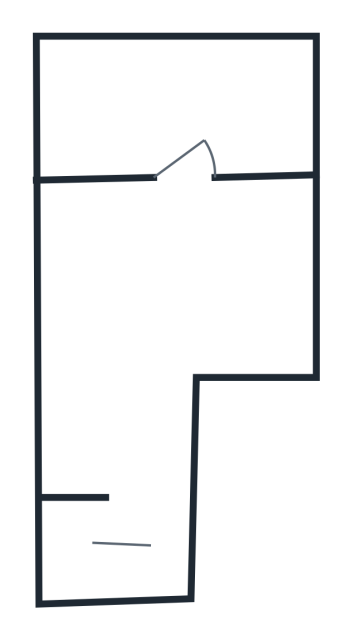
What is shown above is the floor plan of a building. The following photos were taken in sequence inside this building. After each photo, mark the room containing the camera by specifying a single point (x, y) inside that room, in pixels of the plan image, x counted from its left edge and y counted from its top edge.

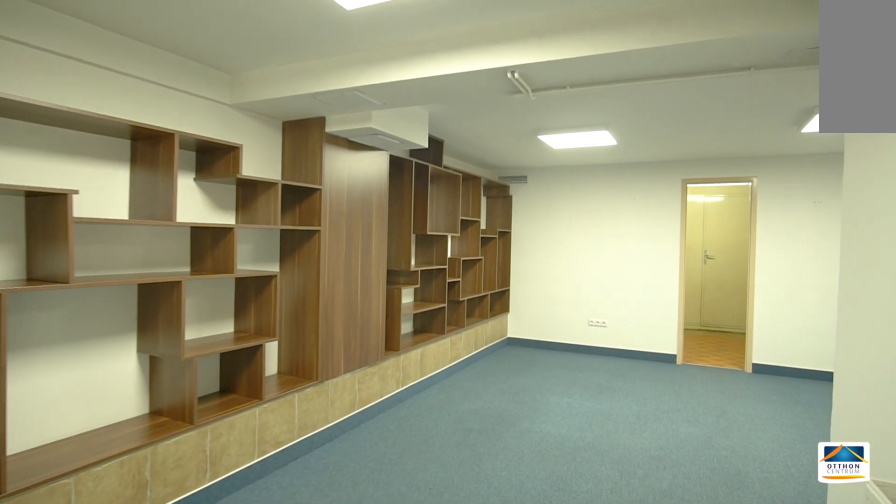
(161, 294)
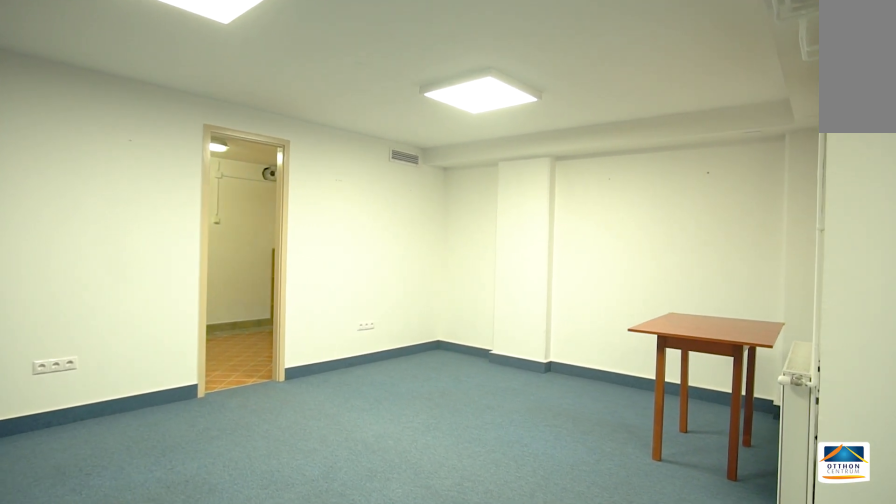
(161, 294)
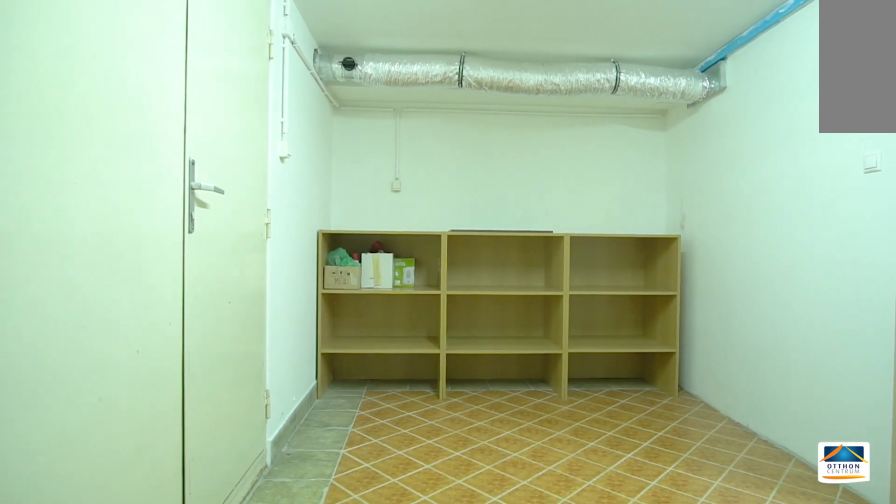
(172, 94)
